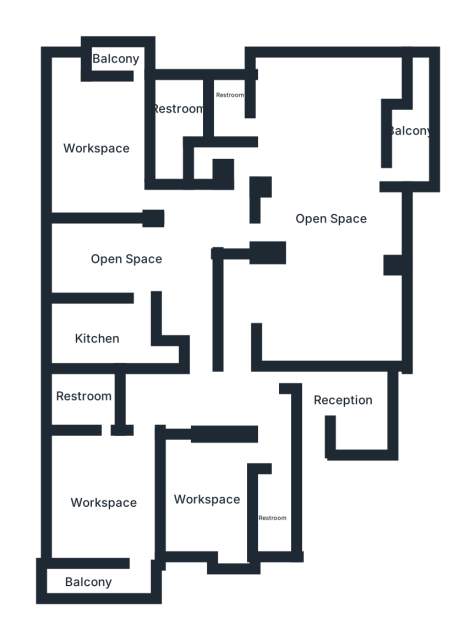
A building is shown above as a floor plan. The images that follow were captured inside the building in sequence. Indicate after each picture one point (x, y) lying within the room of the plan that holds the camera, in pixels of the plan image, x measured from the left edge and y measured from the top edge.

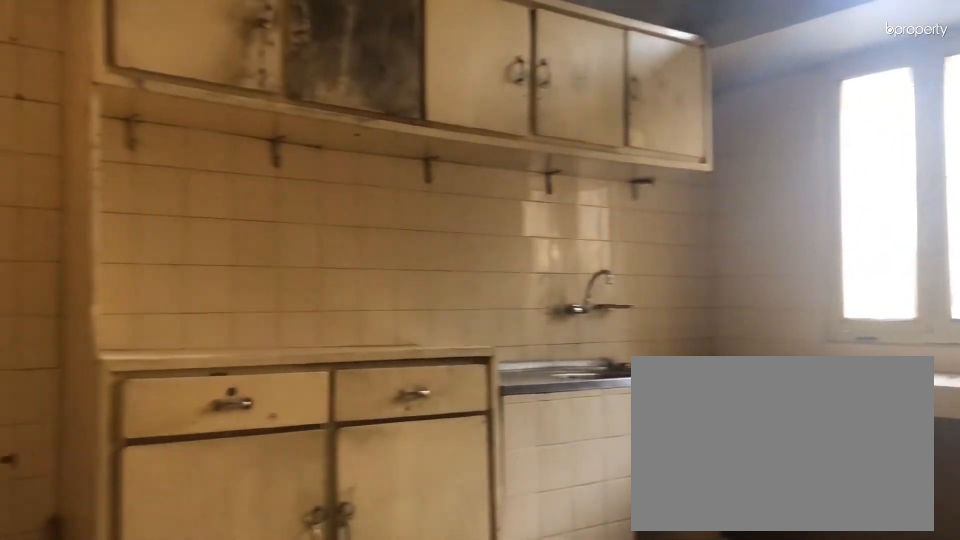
(96, 342)
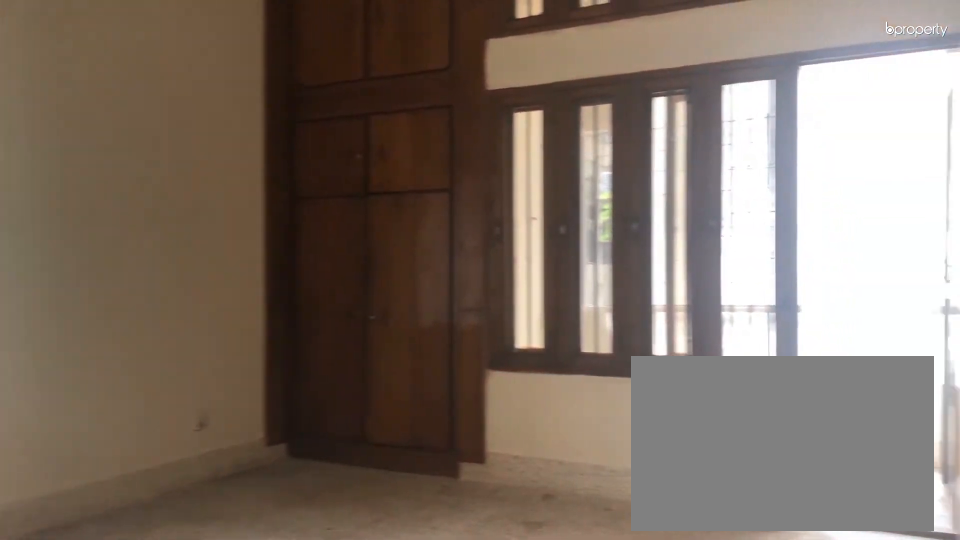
(97, 151)
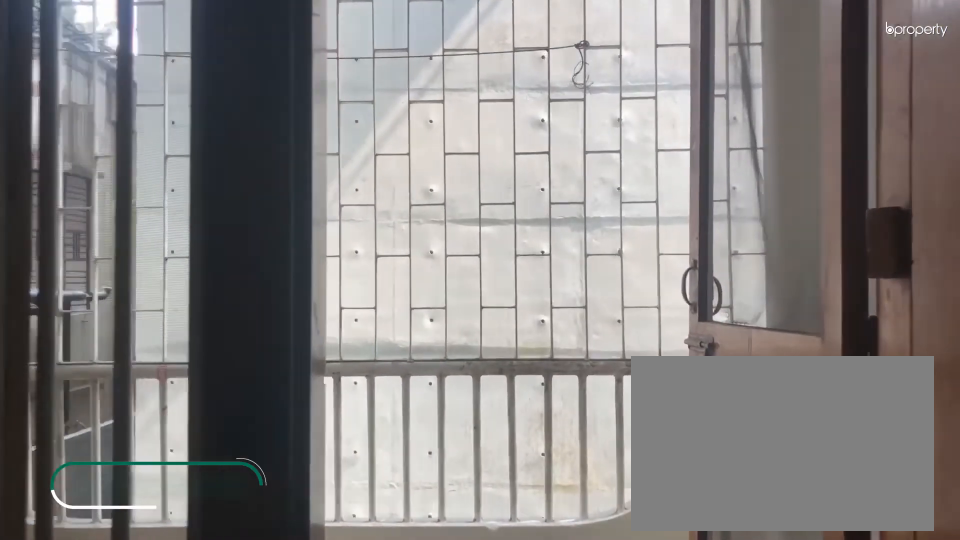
(117, 63)
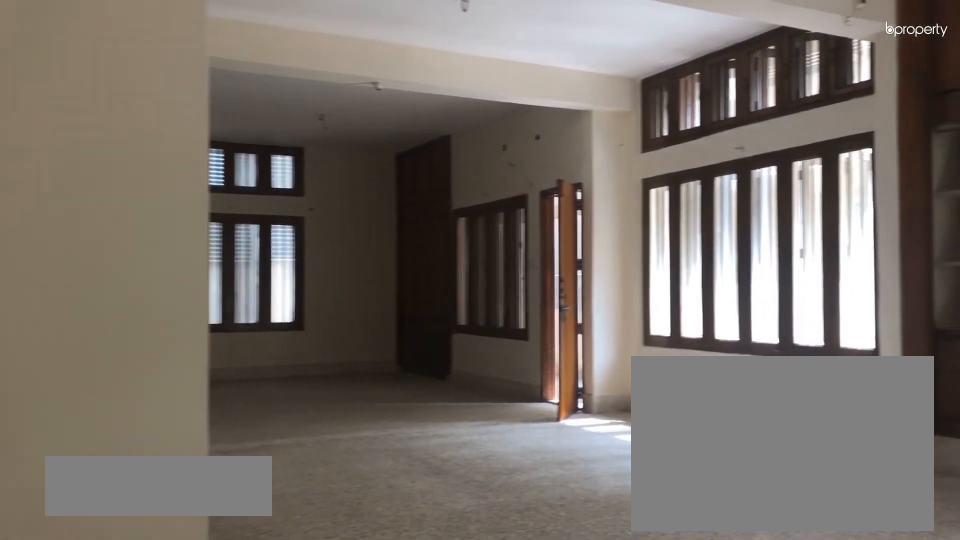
(322, 299)
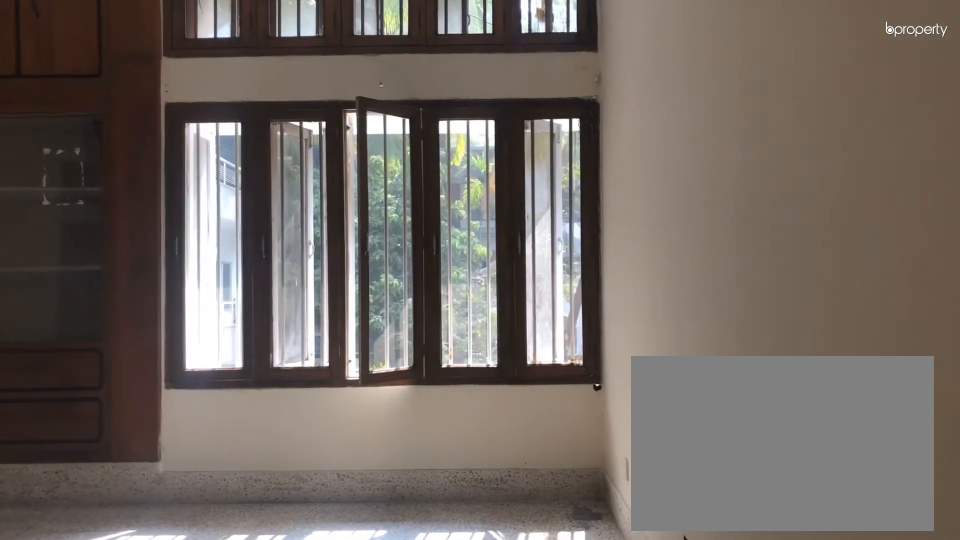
(322, 299)
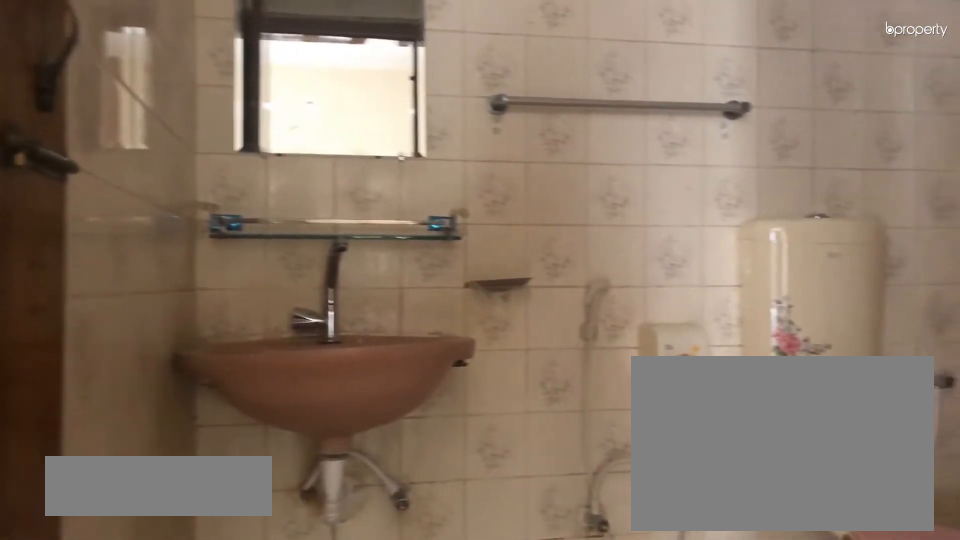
(229, 113)
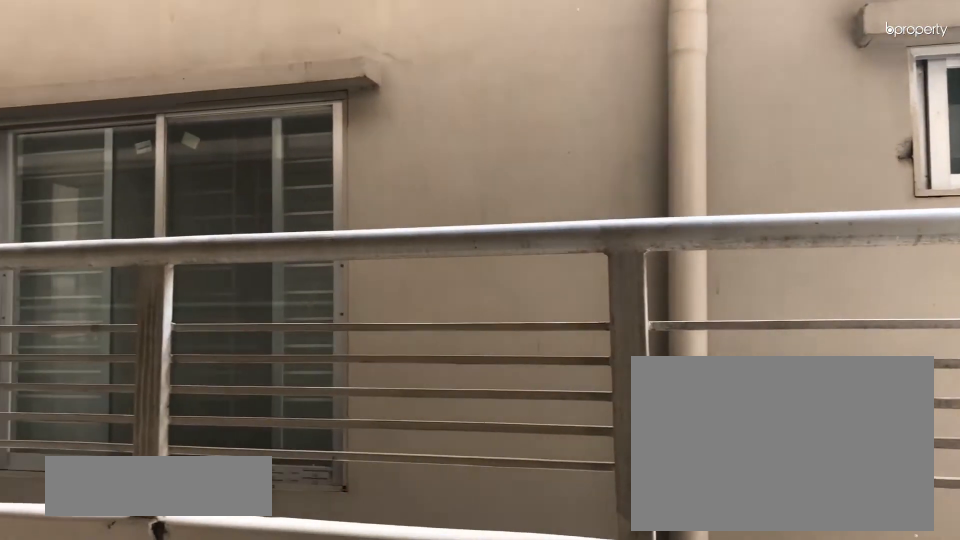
(405, 136)
